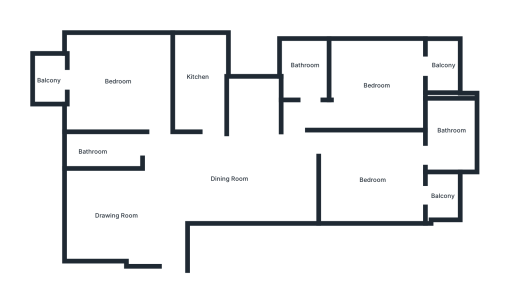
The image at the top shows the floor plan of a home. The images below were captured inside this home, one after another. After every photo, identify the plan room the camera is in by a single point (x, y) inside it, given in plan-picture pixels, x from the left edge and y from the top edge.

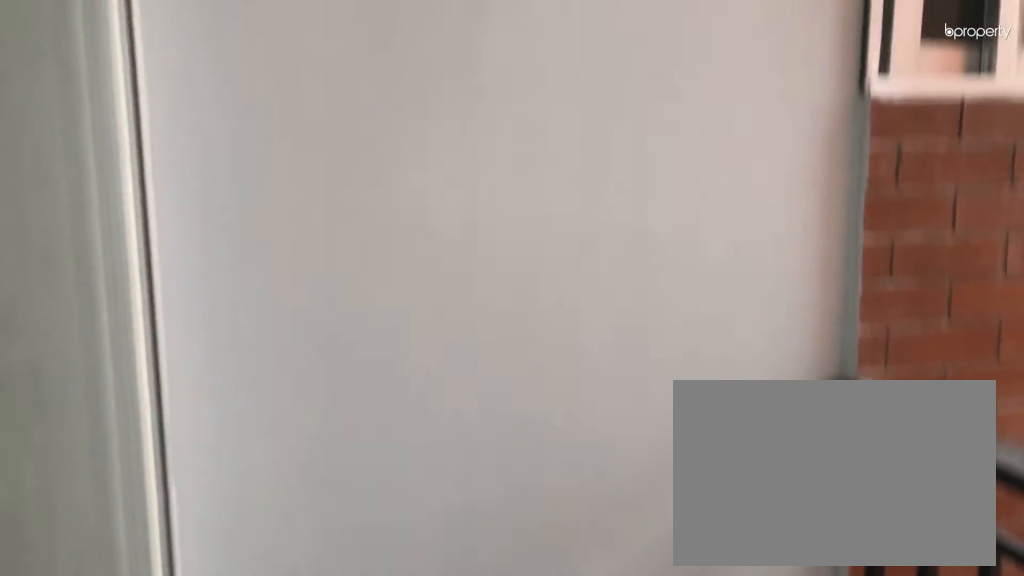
(441, 195)
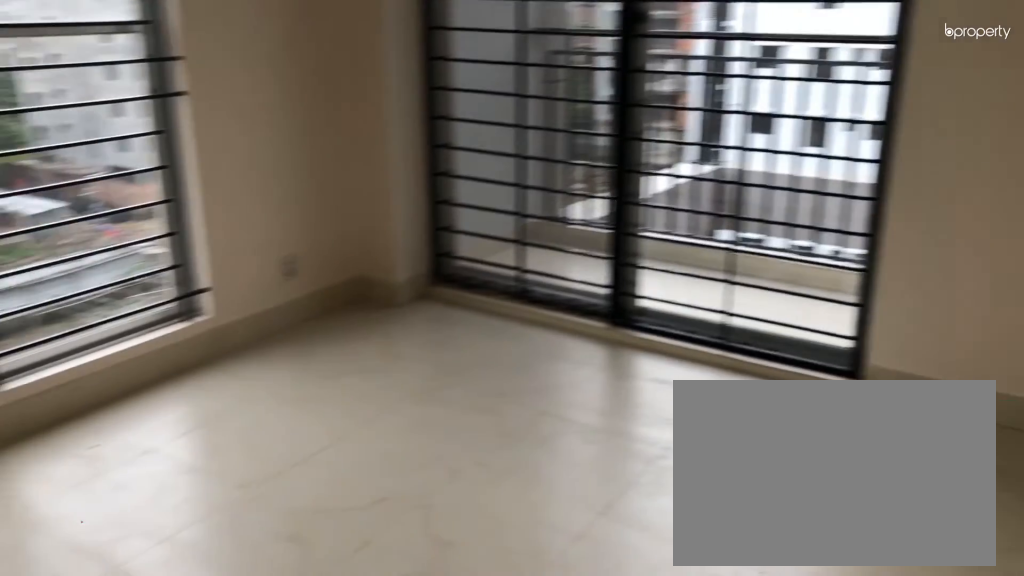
(376, 84)
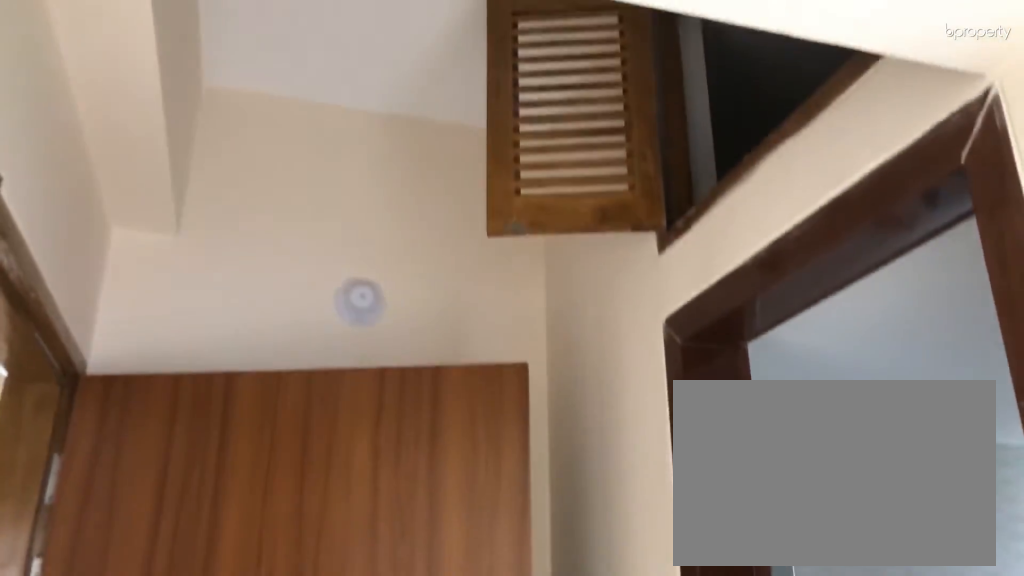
(376, 84)
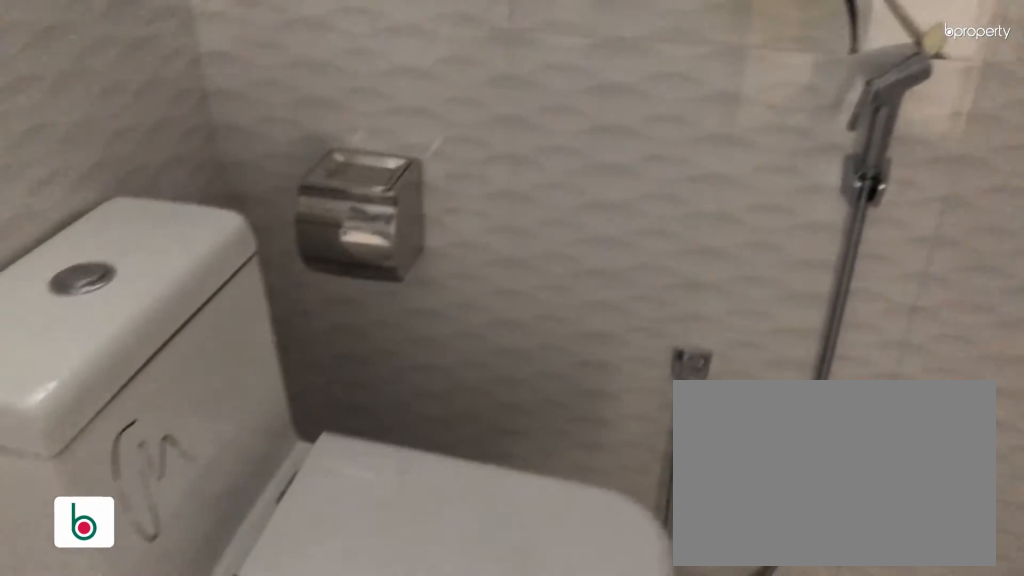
(304, 69)
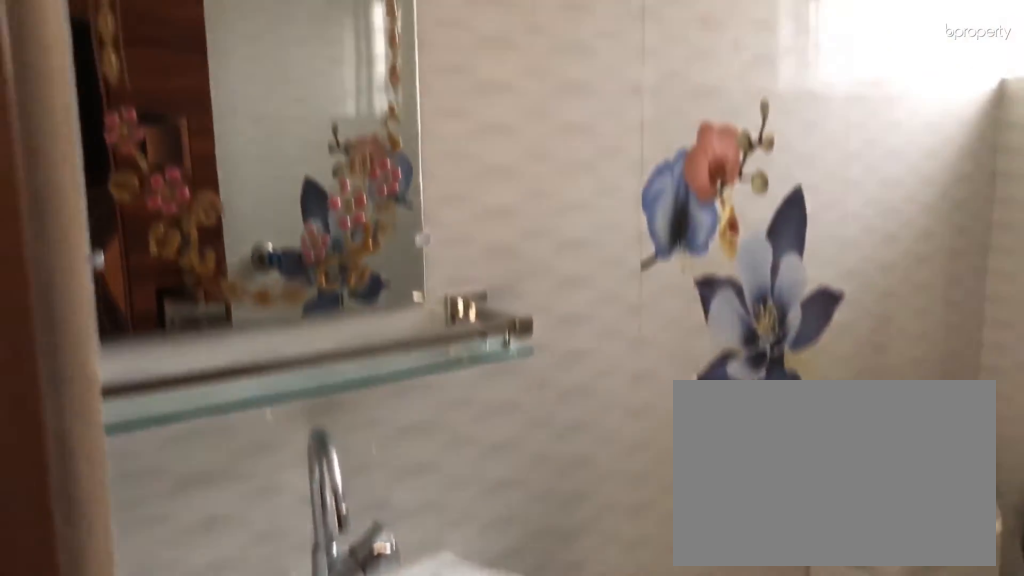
(304, 69)
